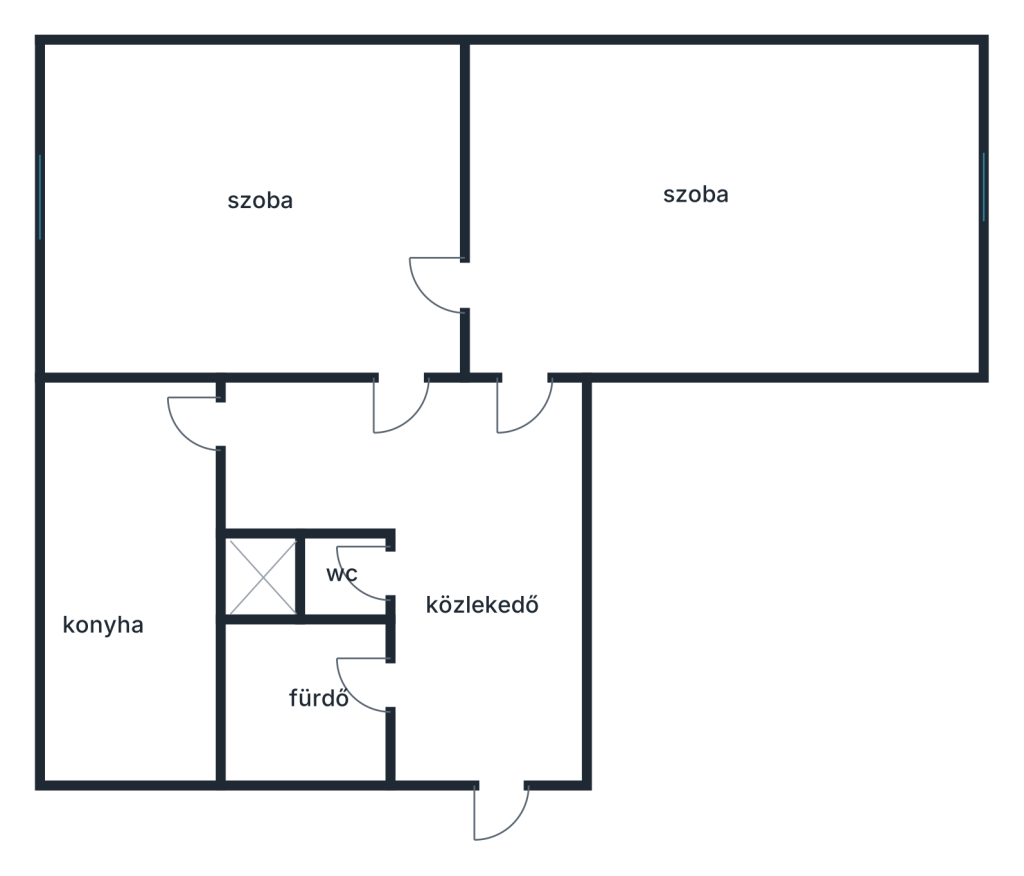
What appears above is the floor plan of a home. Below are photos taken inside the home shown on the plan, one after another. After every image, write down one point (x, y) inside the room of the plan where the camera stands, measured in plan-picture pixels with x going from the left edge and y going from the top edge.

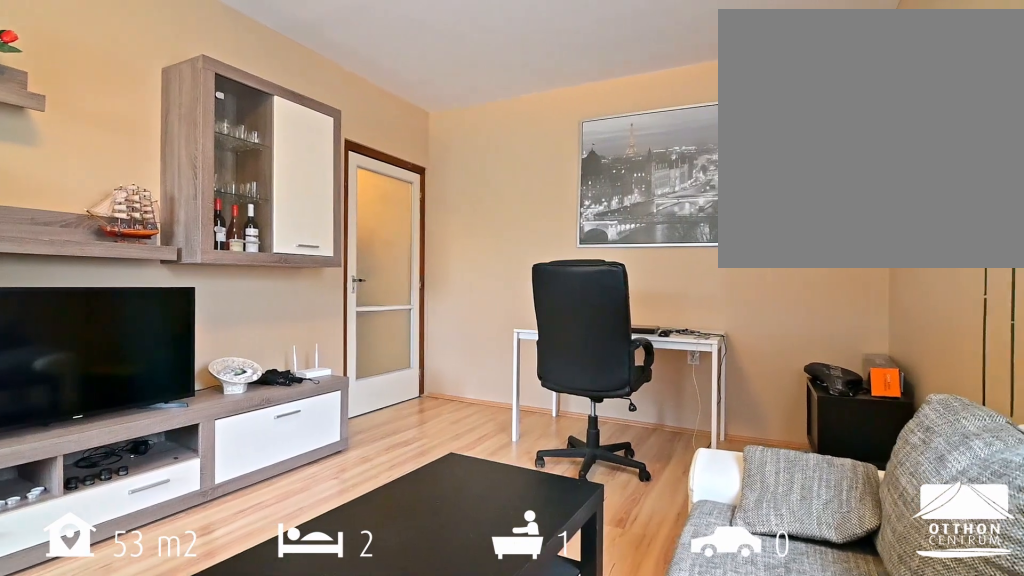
(719, 209)
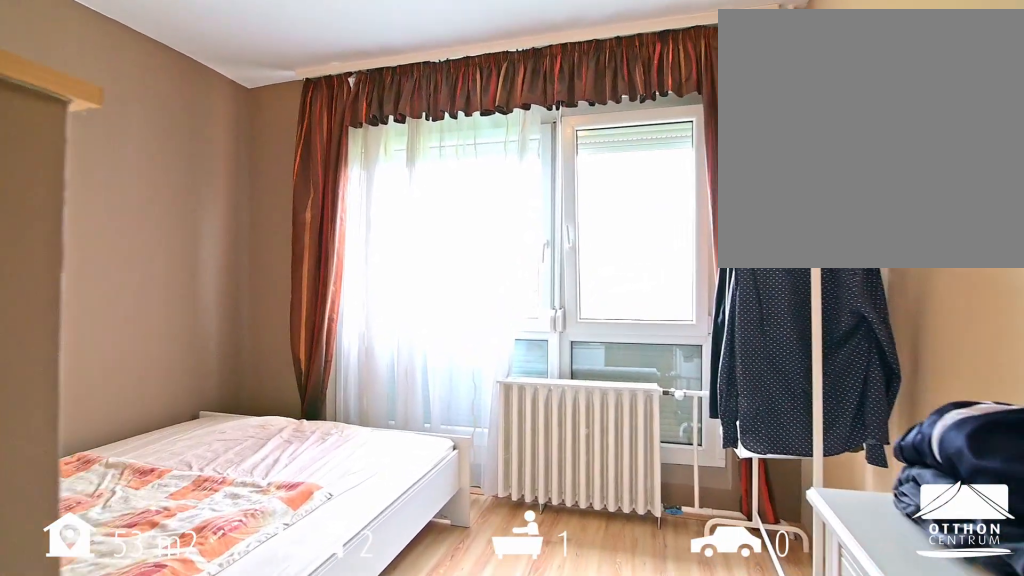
(719, 209)
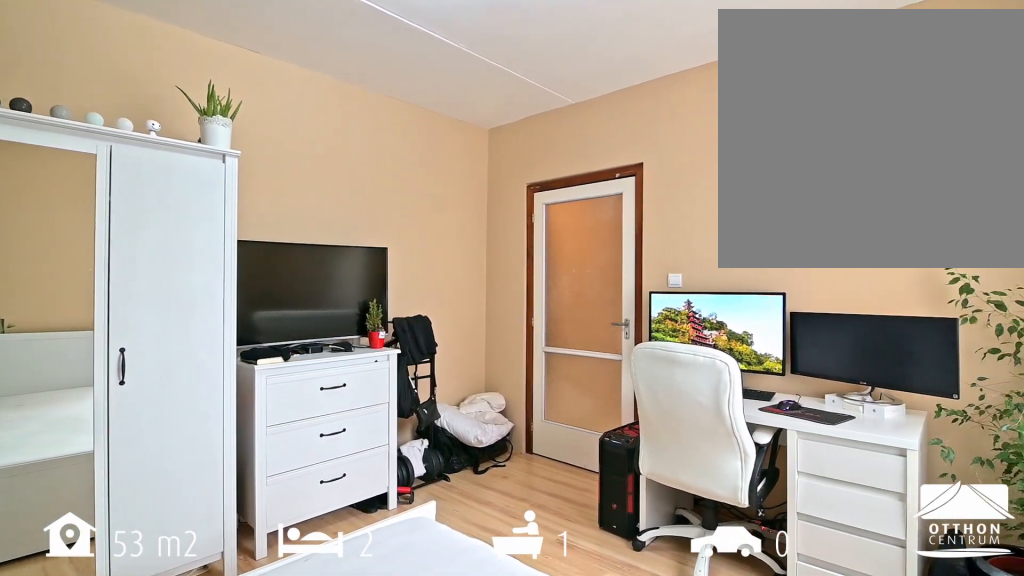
(248, 209)
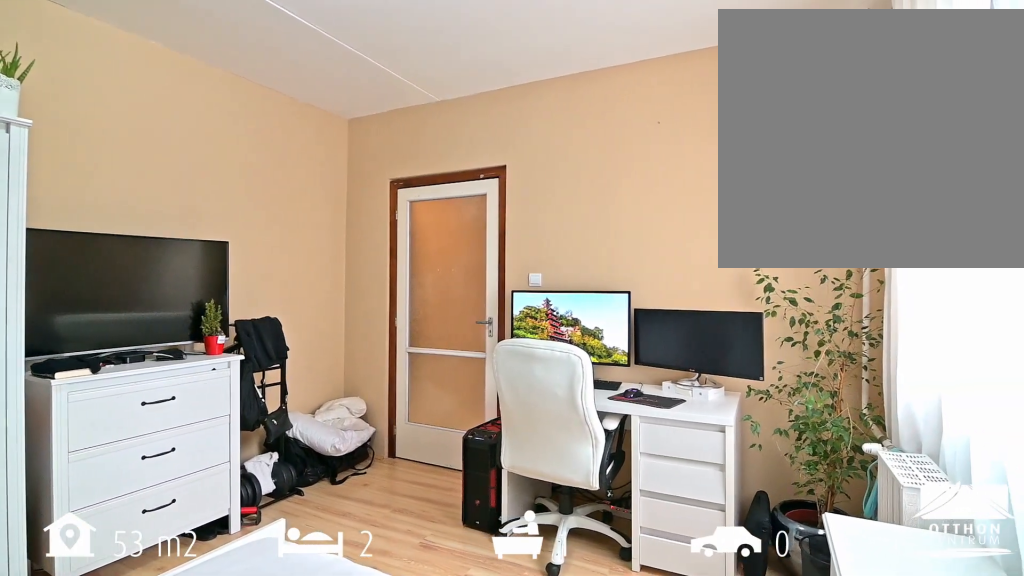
(248, 209)
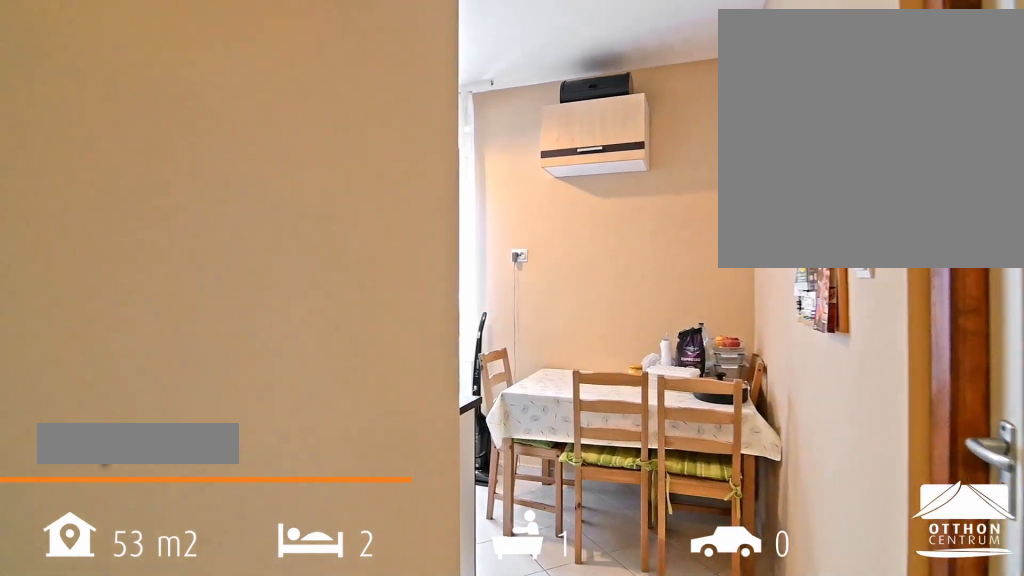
(130, 575)
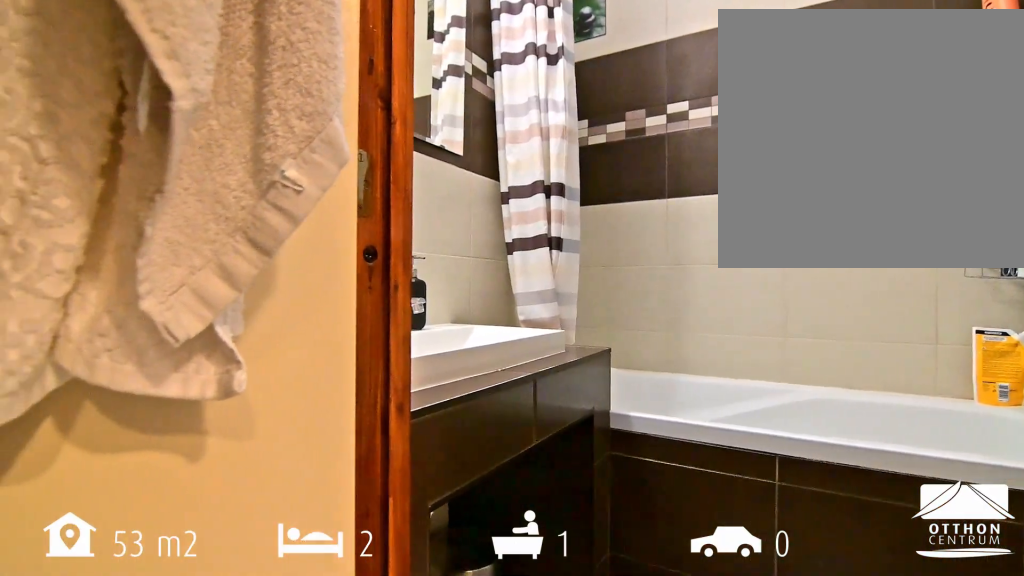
(307, 695)
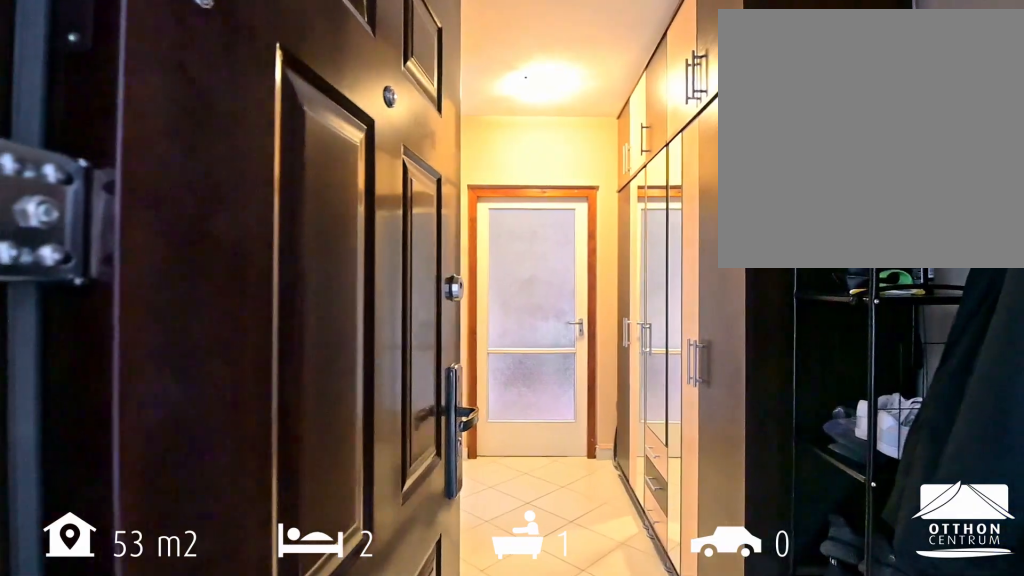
(477, 478)
